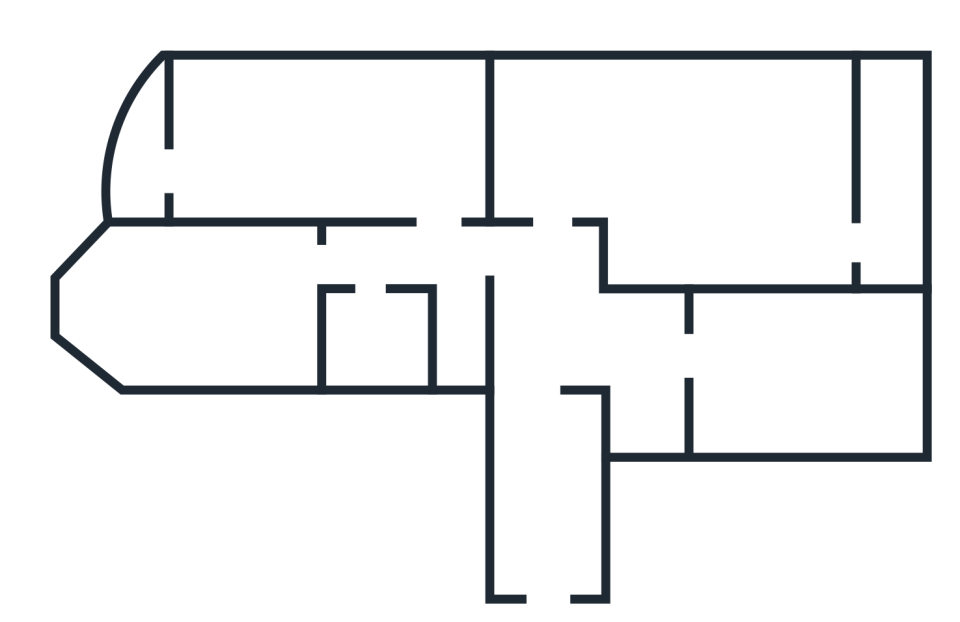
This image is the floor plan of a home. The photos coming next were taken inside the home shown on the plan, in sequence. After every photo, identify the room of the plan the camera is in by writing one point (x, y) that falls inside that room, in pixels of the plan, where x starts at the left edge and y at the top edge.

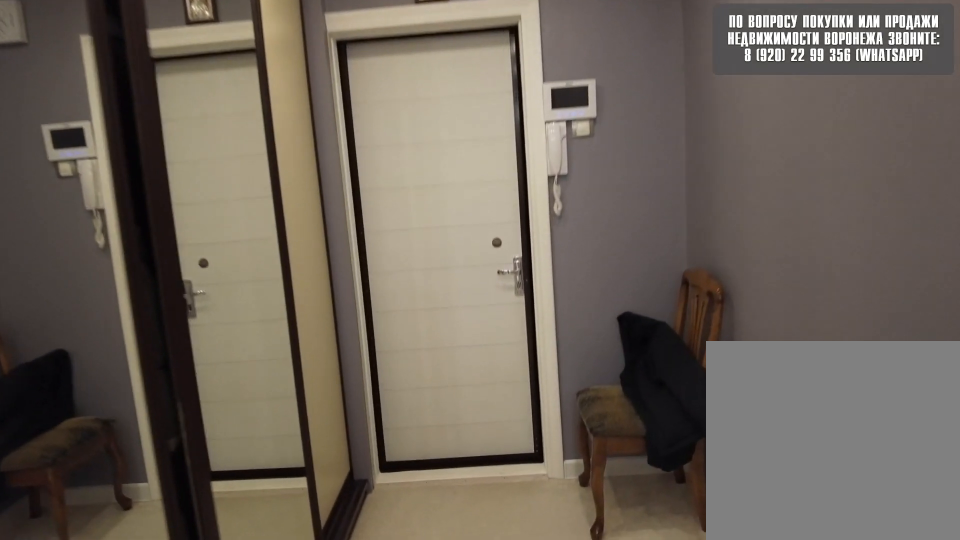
(554, 570)
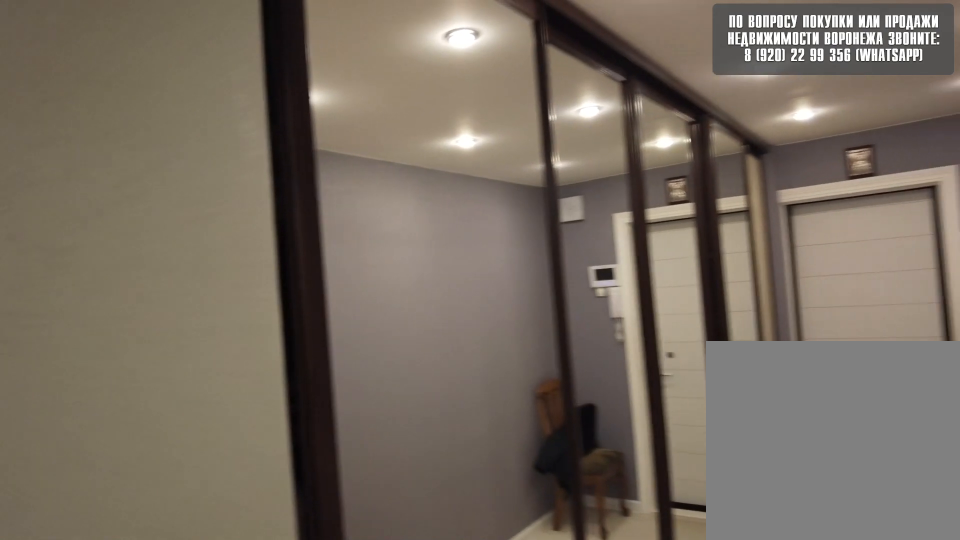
(553, 351)
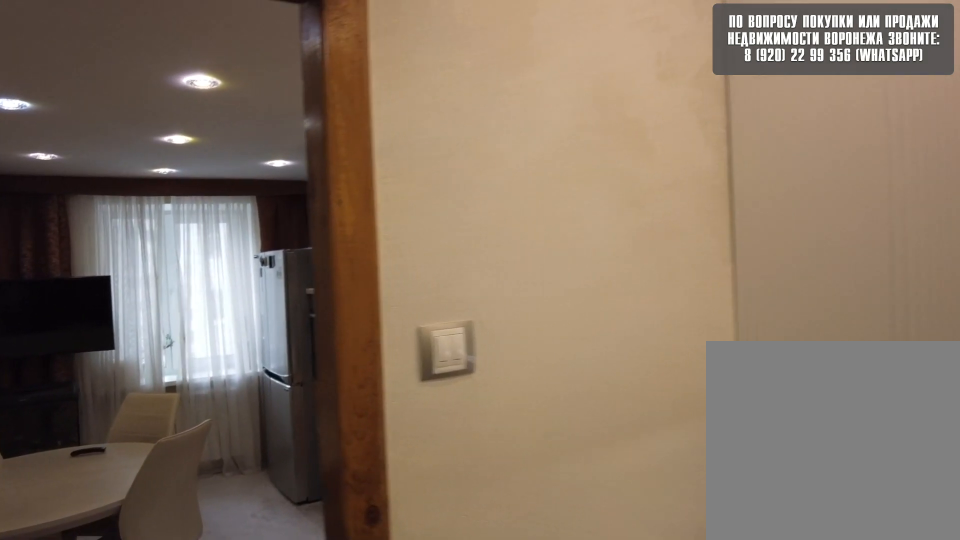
(656, 359)
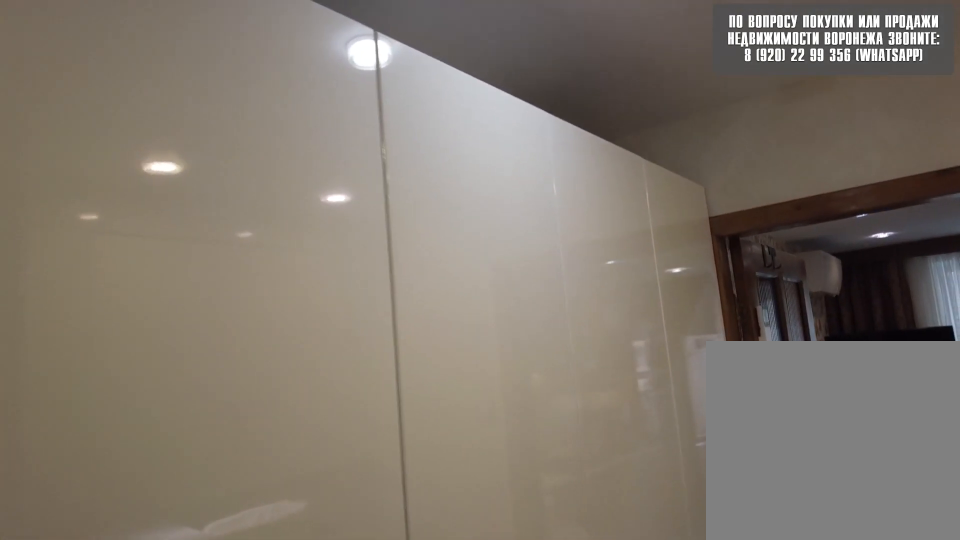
(656, 359)
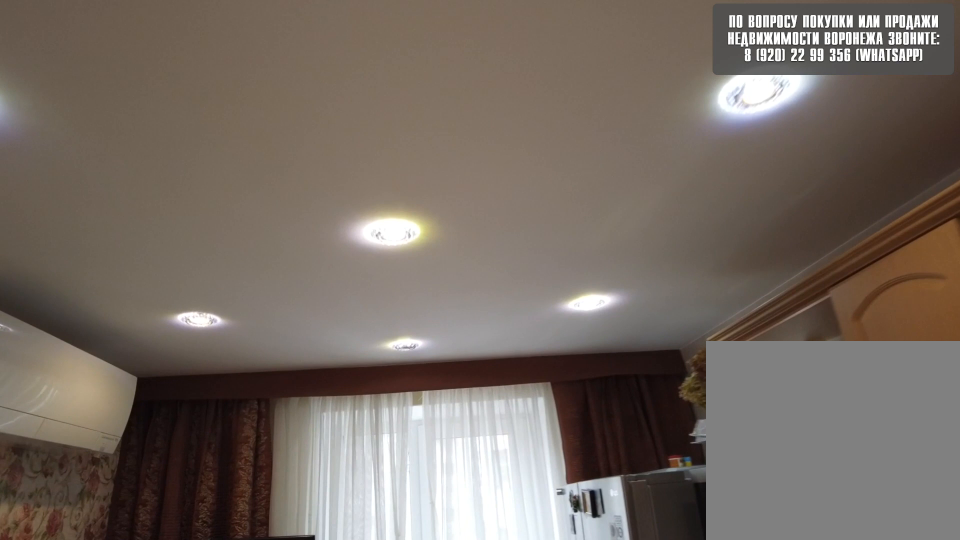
(768, 374)
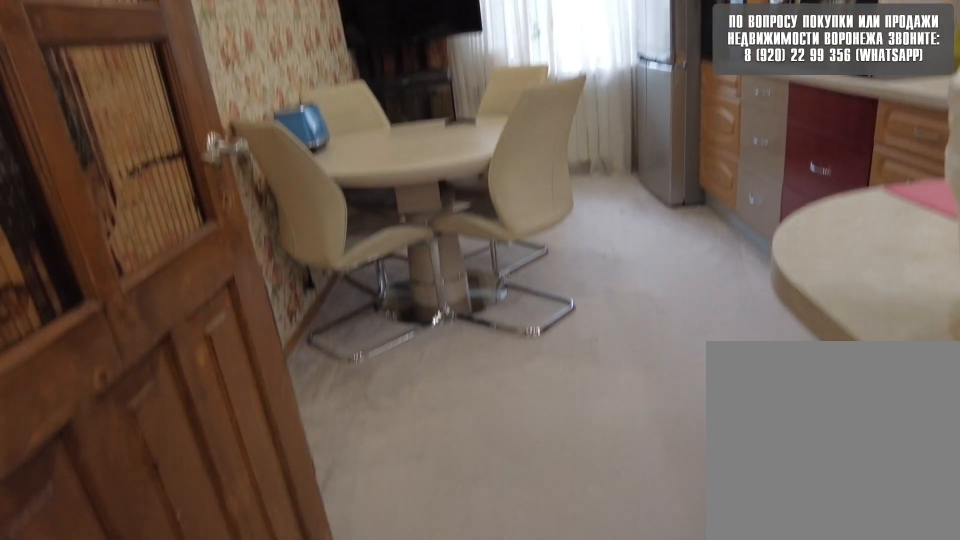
(768, 374)
